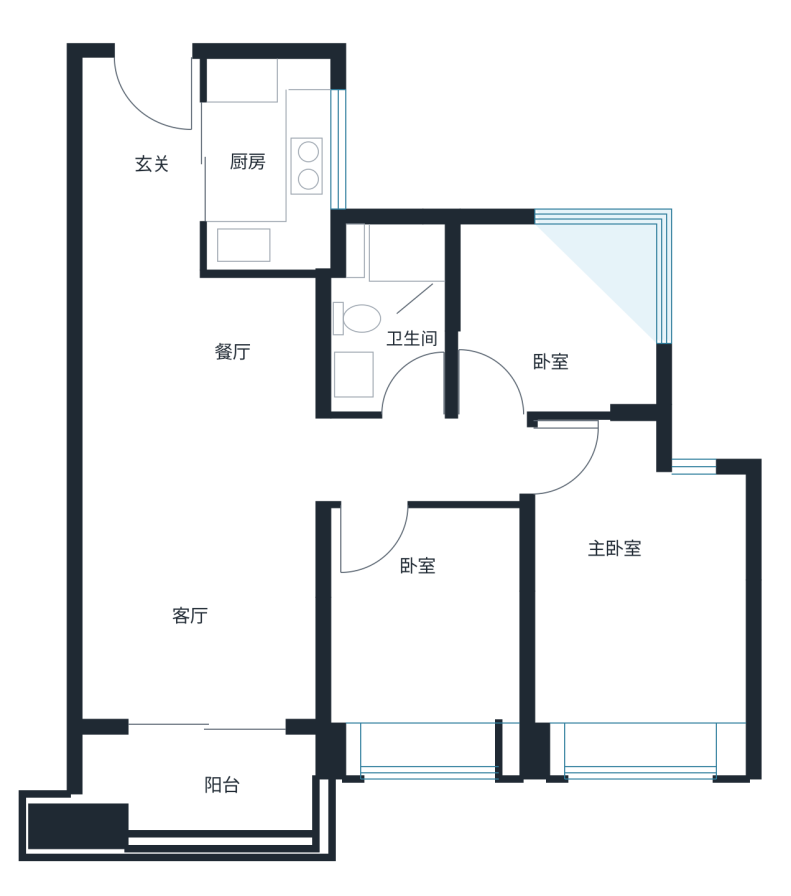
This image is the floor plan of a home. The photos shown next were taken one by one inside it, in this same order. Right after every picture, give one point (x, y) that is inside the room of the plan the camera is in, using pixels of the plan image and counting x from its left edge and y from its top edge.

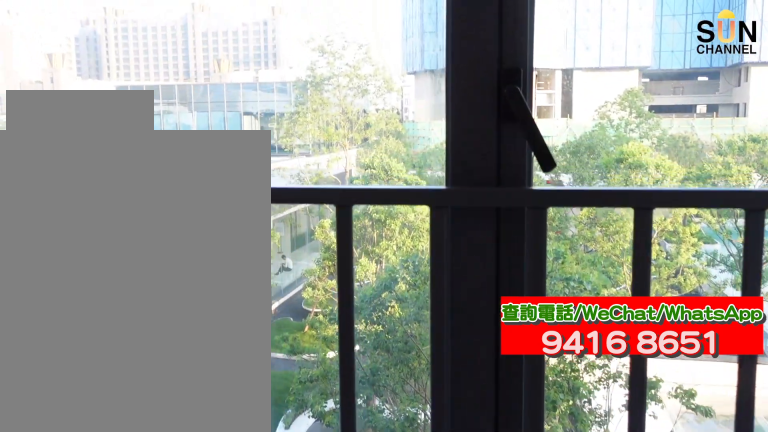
(434, 643)
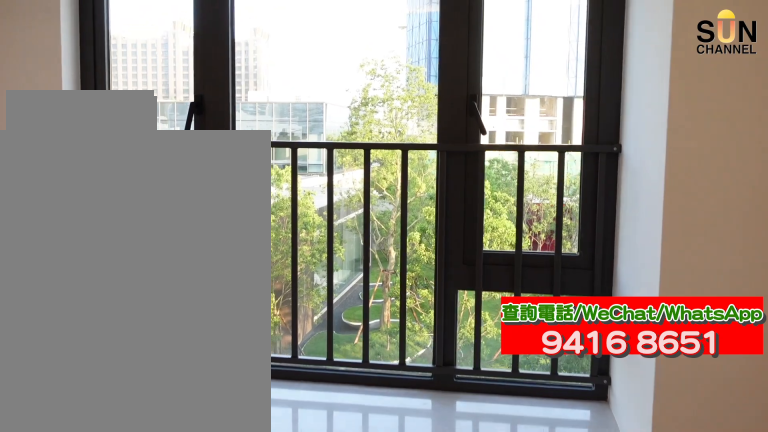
(643, 625)
